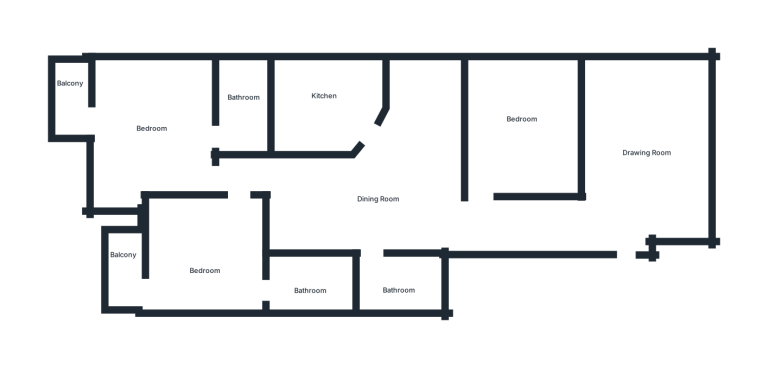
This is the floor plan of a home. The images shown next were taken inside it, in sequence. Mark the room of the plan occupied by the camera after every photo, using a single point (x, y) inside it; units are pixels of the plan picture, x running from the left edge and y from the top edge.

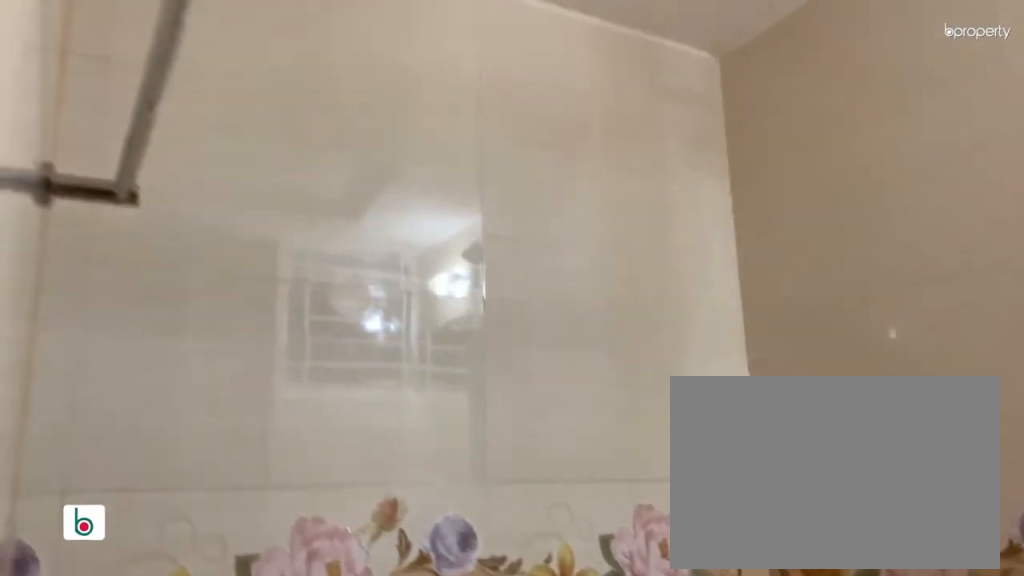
(399, 285)
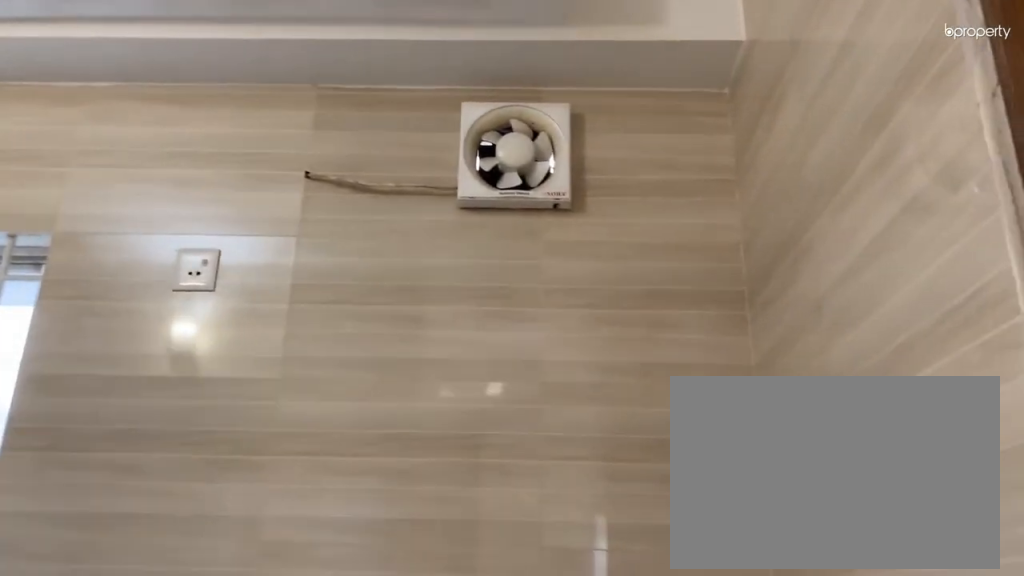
(329, 106)
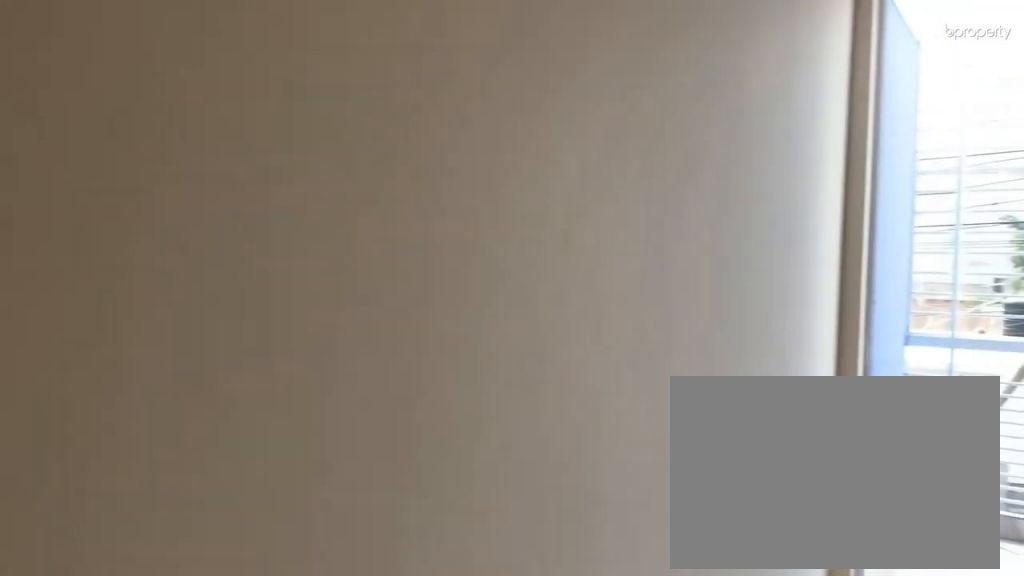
(210, 257)
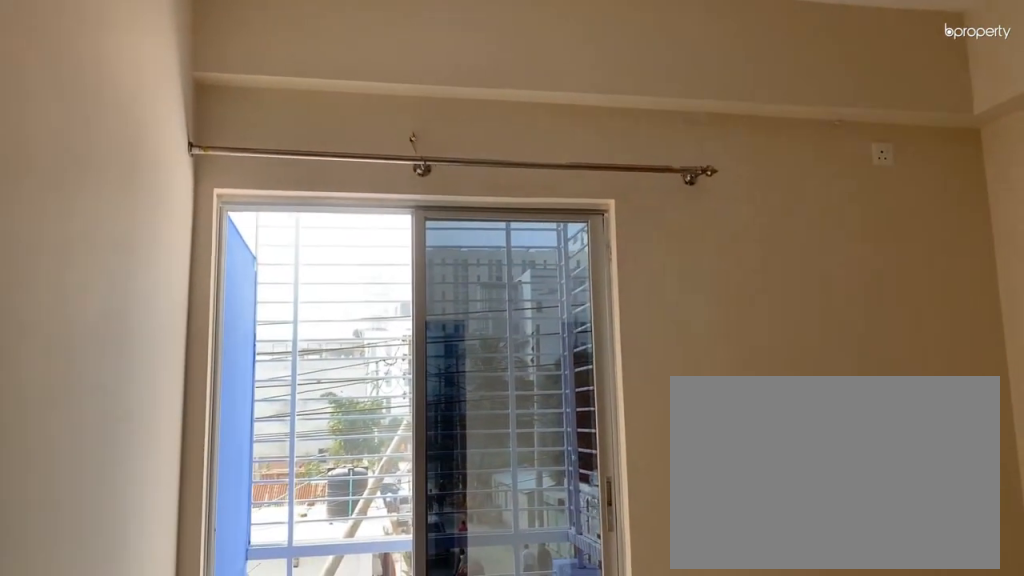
(220, 269)
